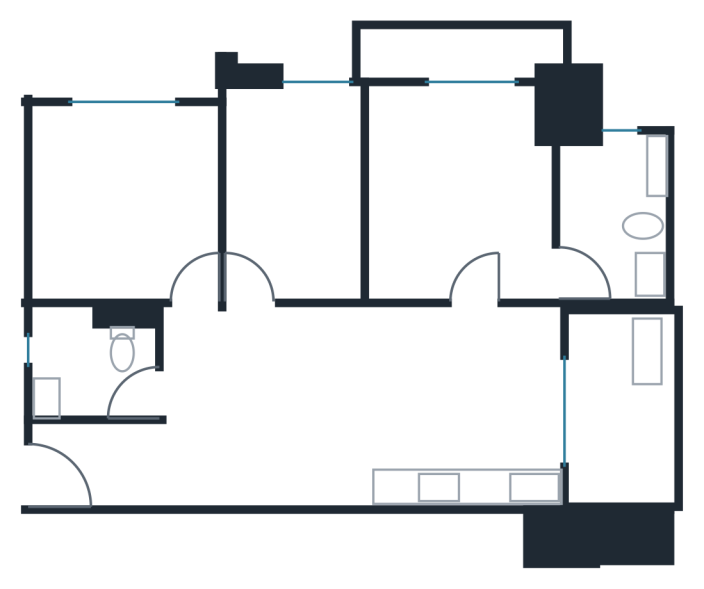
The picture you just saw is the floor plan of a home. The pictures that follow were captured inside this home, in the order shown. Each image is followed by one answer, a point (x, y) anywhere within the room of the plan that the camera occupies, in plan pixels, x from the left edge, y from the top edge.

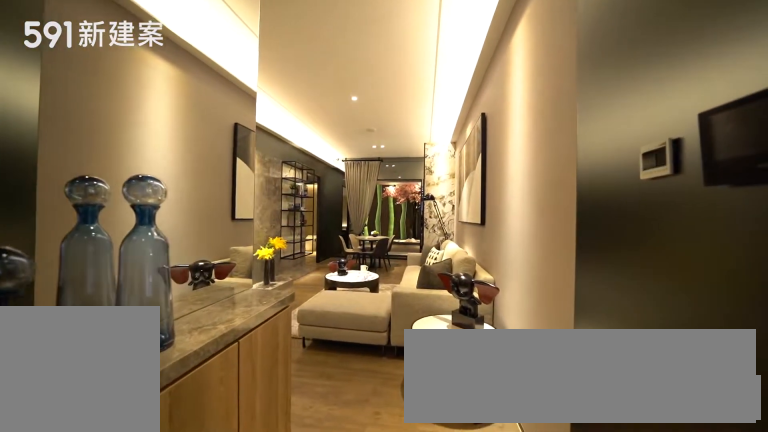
(102, 461)
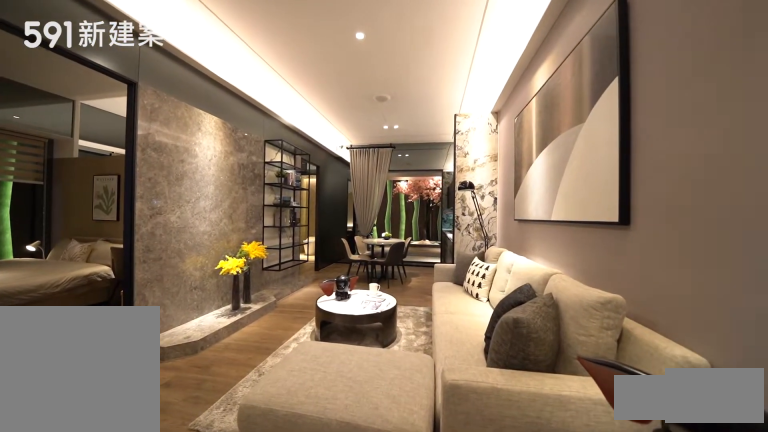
(268, 409)
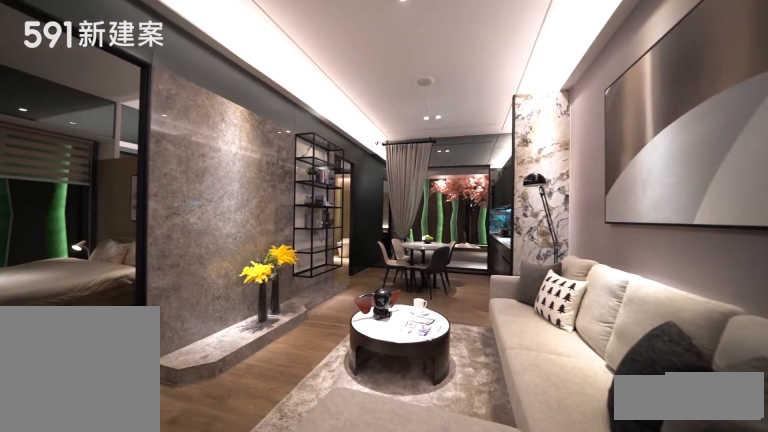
(268, 409)
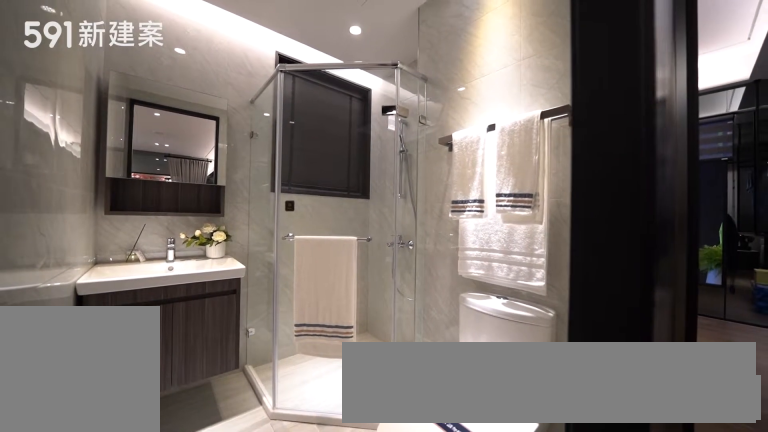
(91, 363)
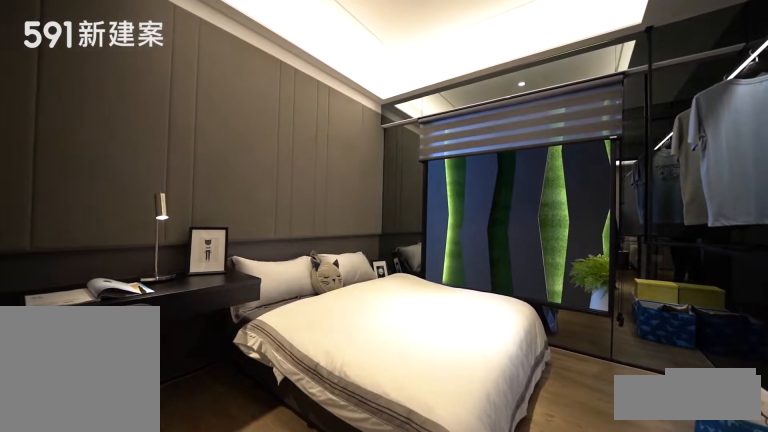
(120, 198)
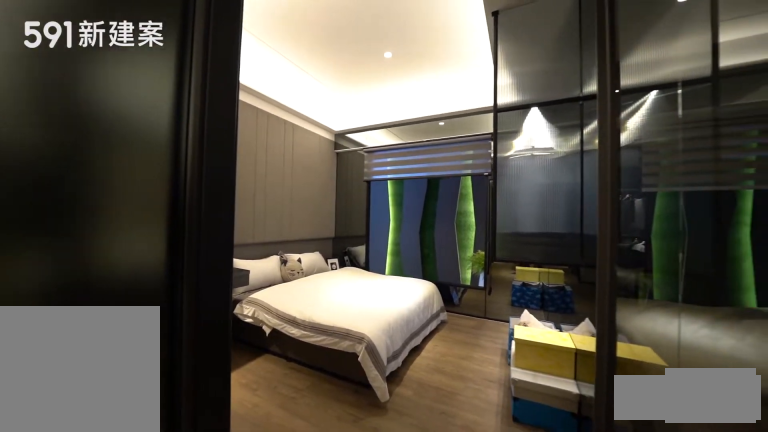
(120, 198)
